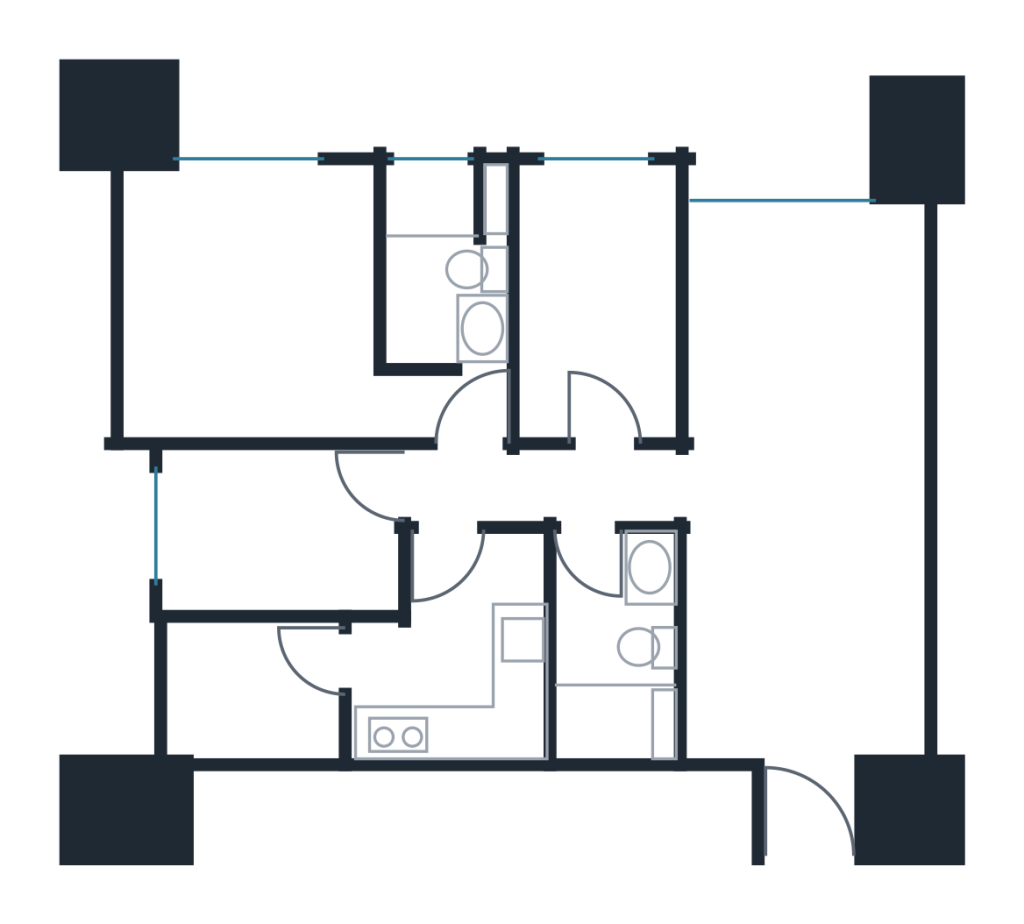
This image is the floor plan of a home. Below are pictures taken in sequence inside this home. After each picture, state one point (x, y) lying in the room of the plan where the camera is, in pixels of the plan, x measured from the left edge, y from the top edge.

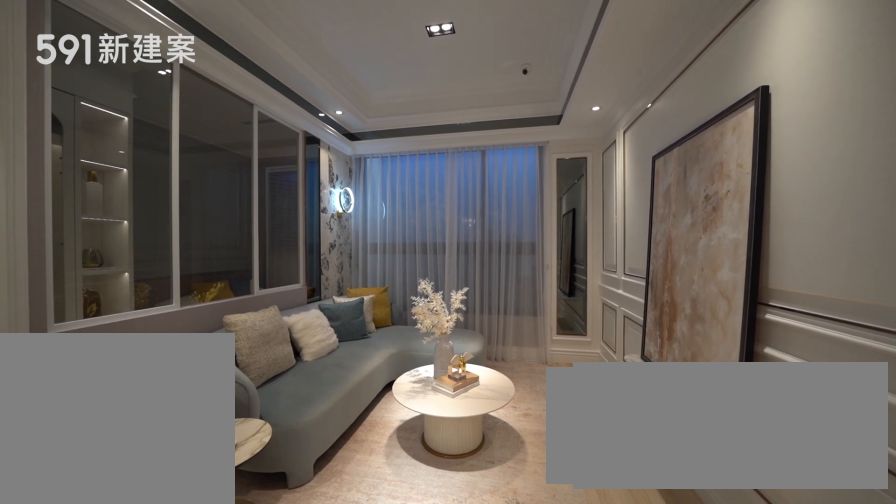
(804, 331)
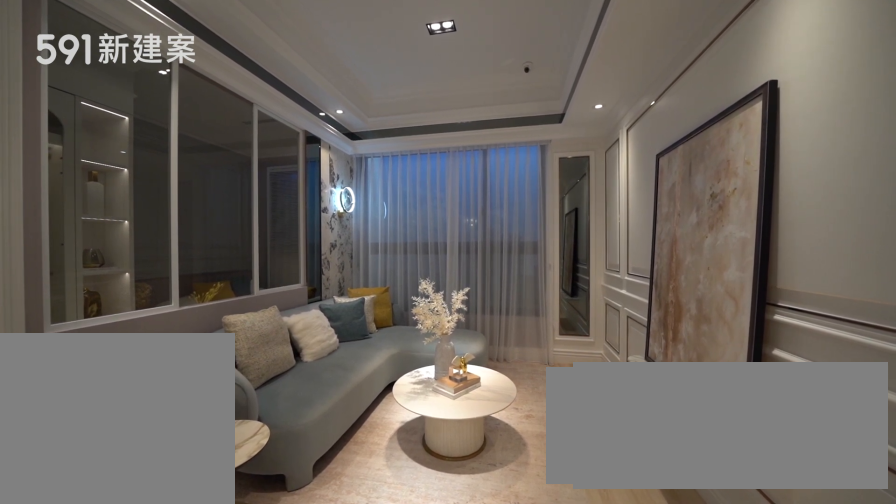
(804, 331)
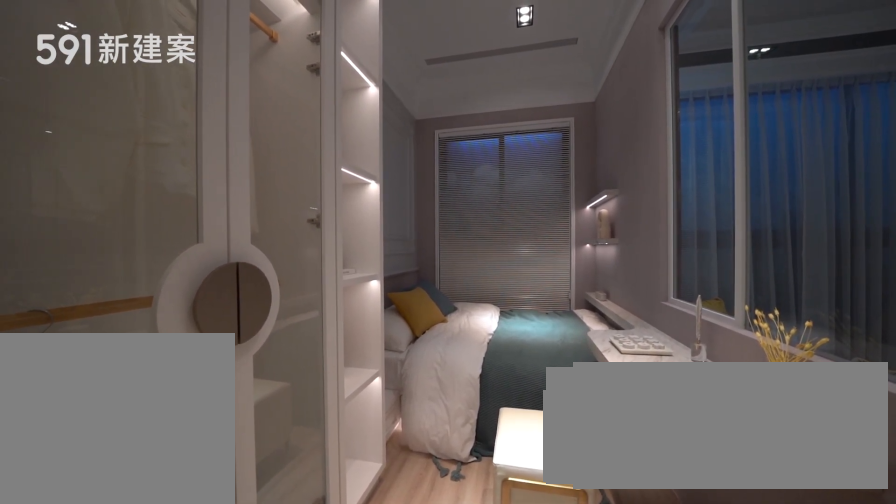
(595, 298)
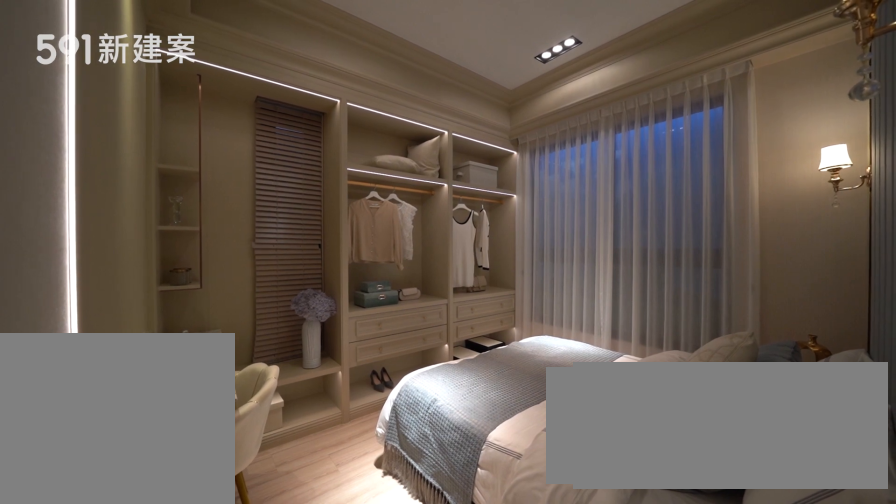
(271, 311)
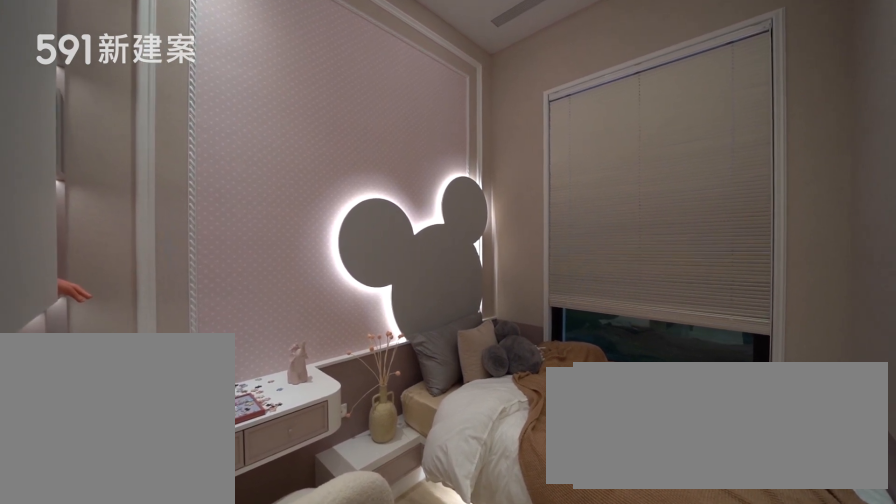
(279, 535)
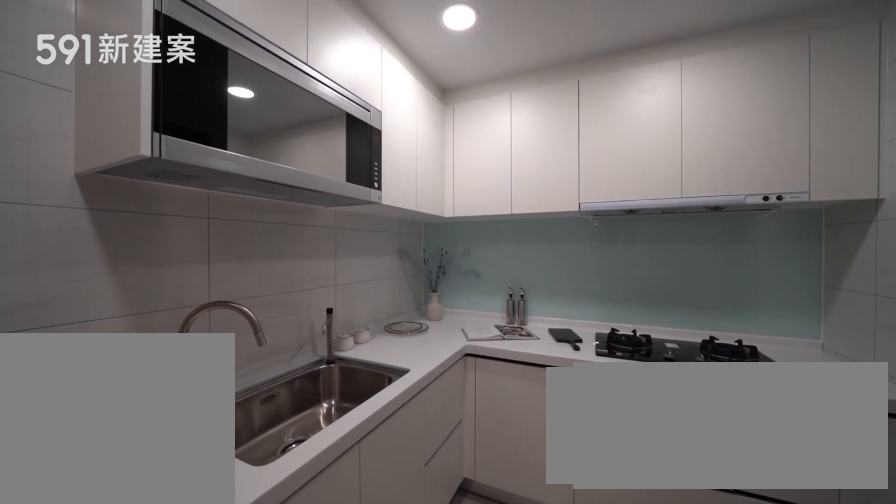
(461, 653)
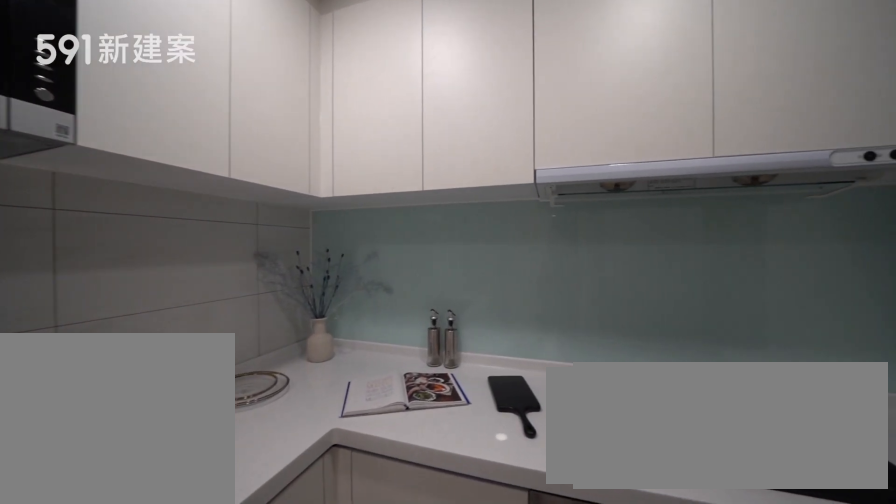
(461, 653)
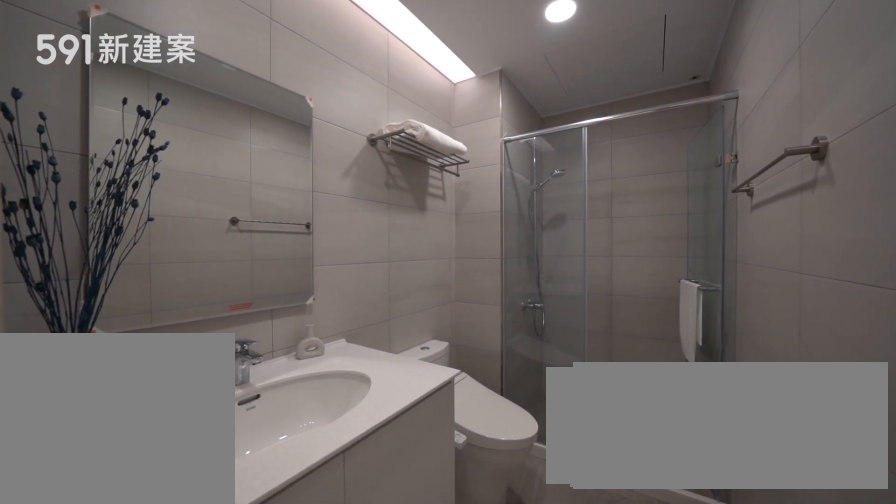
(611, 643)
